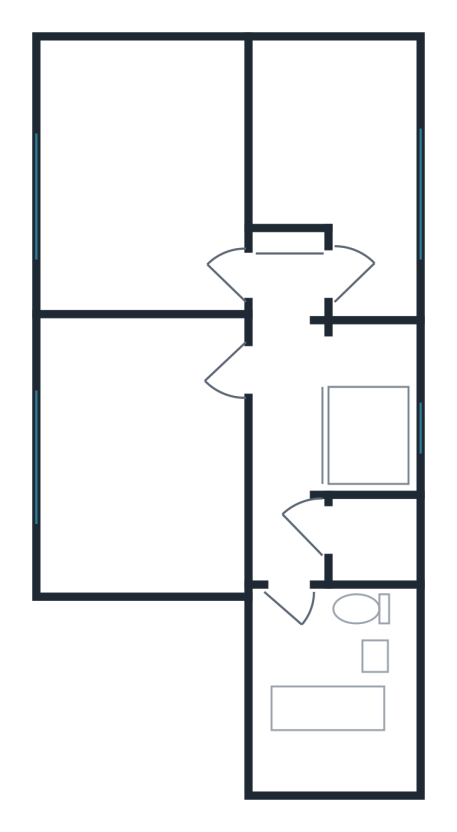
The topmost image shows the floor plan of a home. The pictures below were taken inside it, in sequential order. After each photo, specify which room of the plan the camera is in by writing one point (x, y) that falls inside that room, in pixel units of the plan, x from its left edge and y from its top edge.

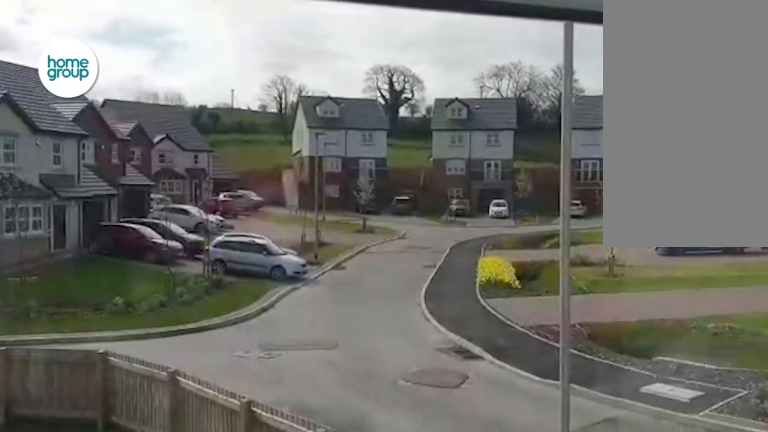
(326, 424)
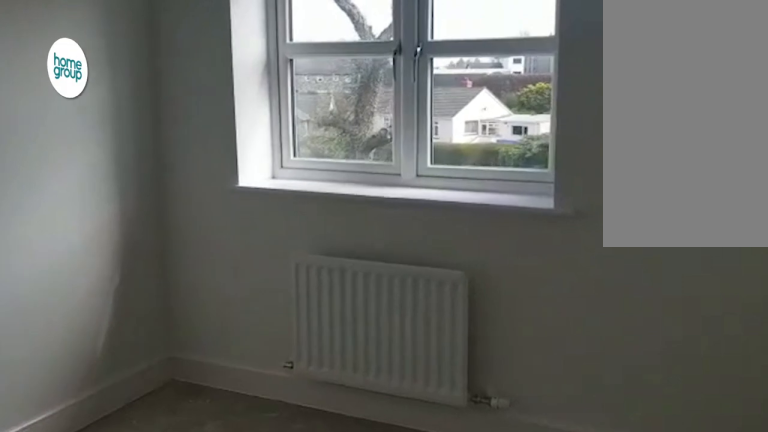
(150, 205)
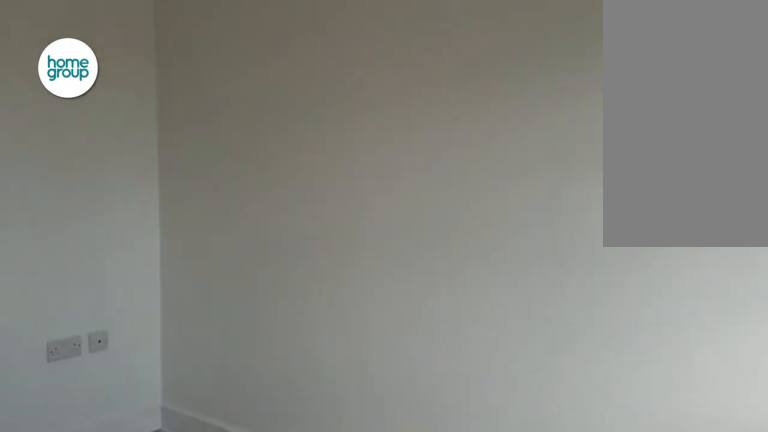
(150, 205)
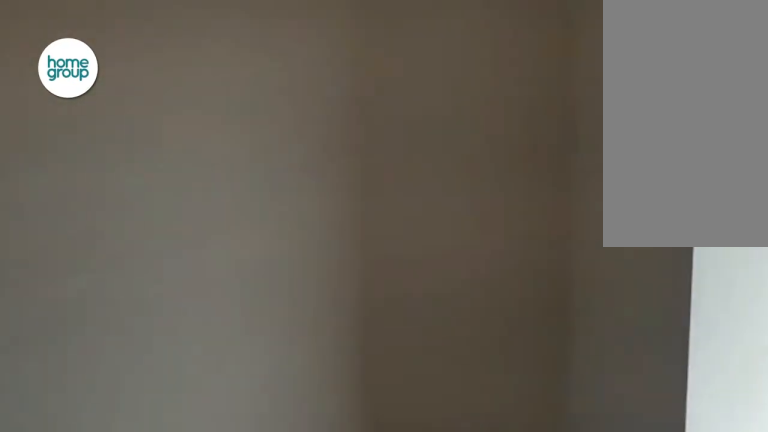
(336, 160)
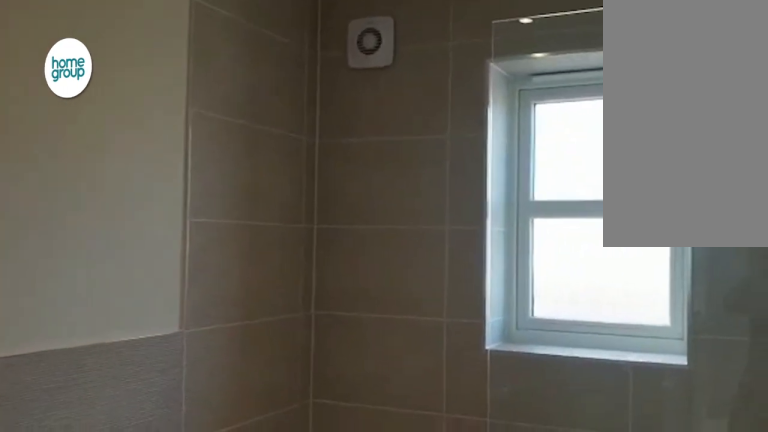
(340, 690)
